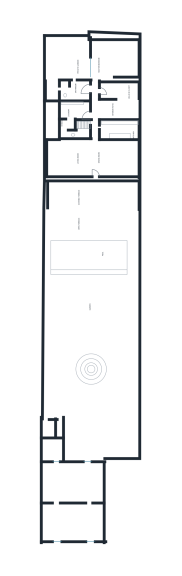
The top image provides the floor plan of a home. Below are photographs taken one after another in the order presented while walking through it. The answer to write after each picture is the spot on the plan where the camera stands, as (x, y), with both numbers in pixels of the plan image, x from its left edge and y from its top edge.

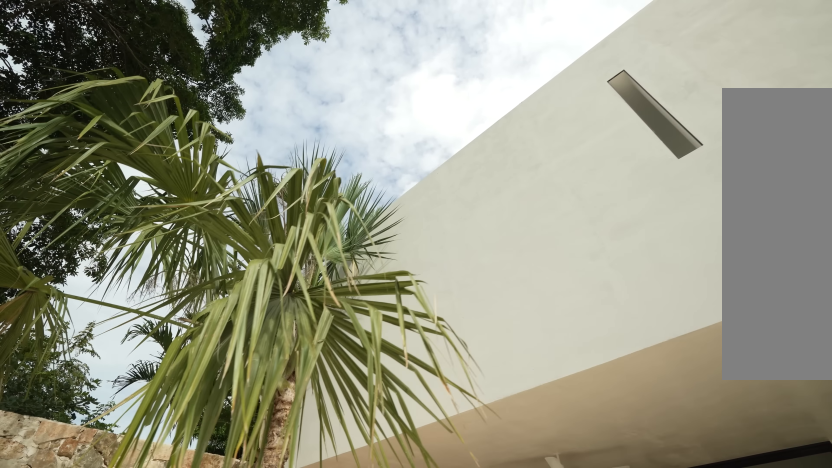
(117, 222)
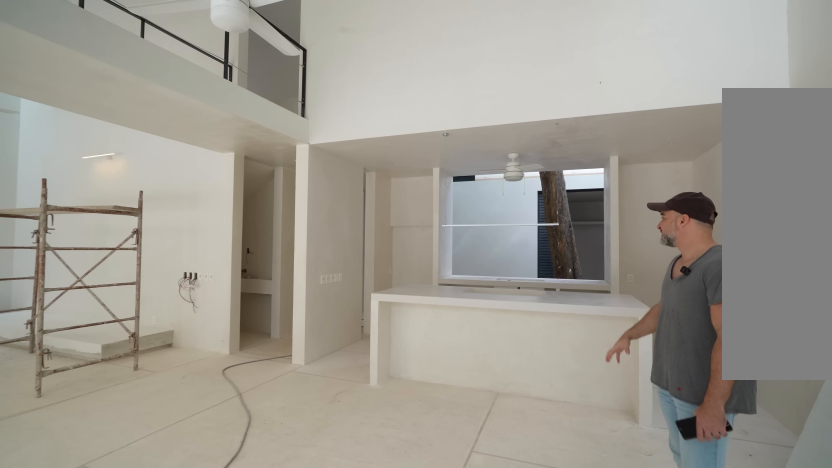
(126, 157)
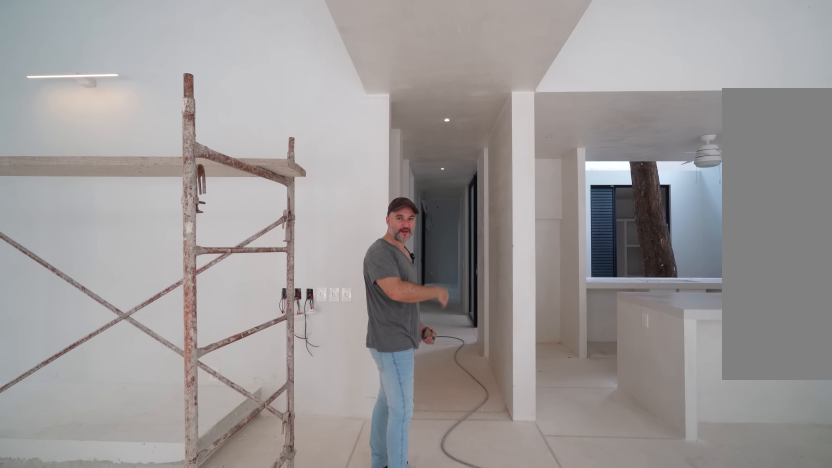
(90, 159)
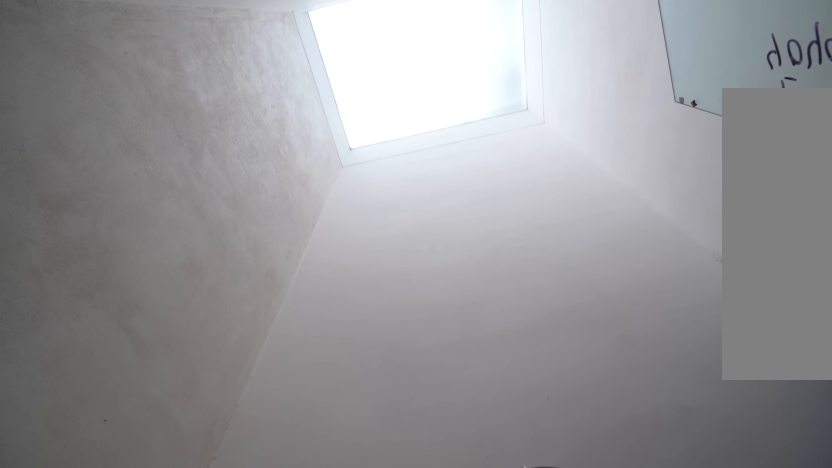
(75, 90)
